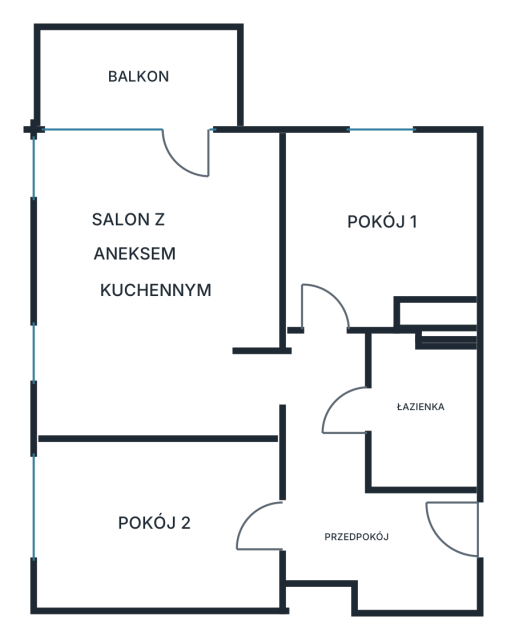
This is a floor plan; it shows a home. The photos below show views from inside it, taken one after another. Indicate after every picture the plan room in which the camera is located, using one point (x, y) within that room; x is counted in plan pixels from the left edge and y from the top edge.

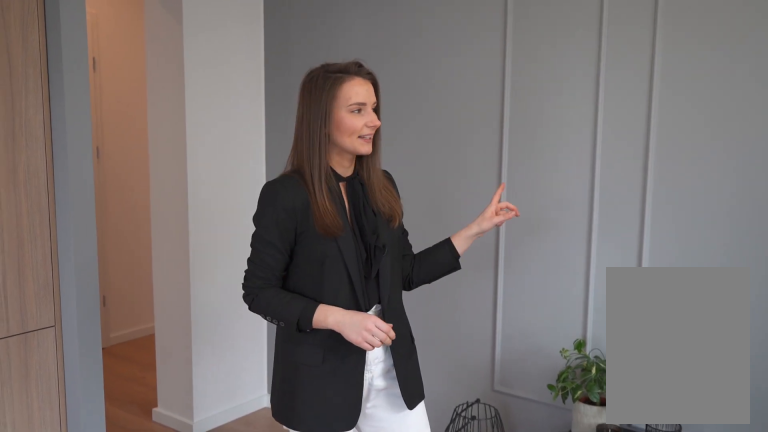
(157, 285)
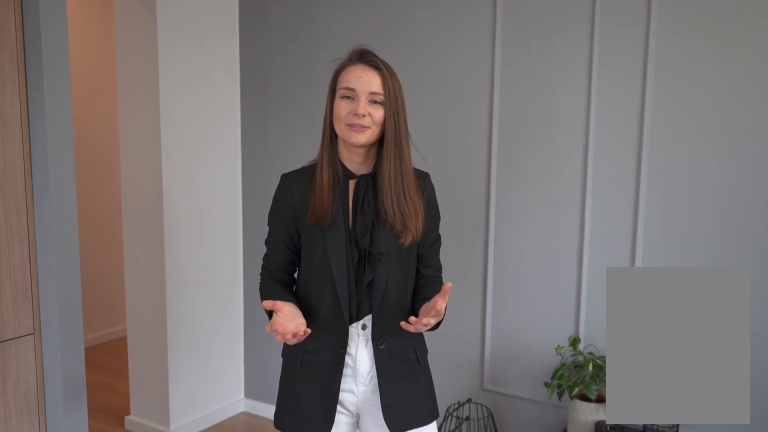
(157, 285)
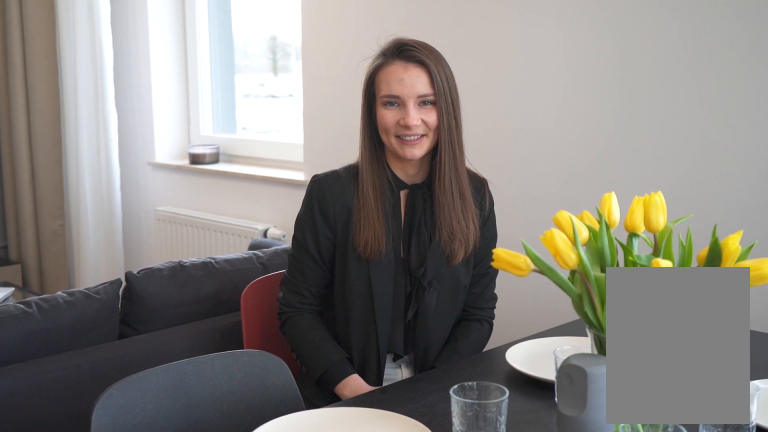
(157, 285)
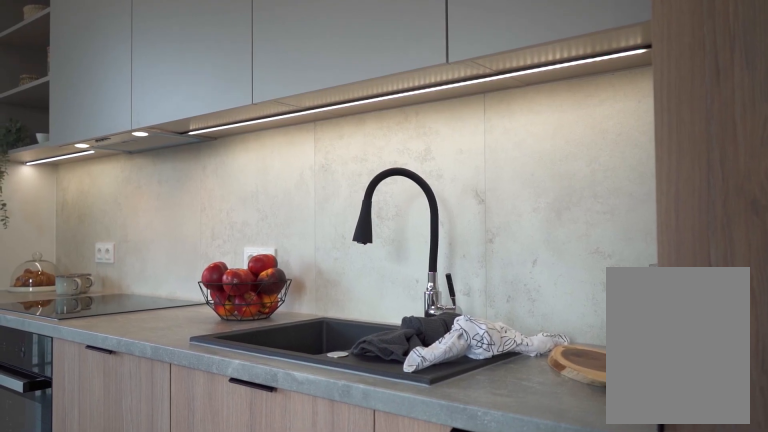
(157, 285)
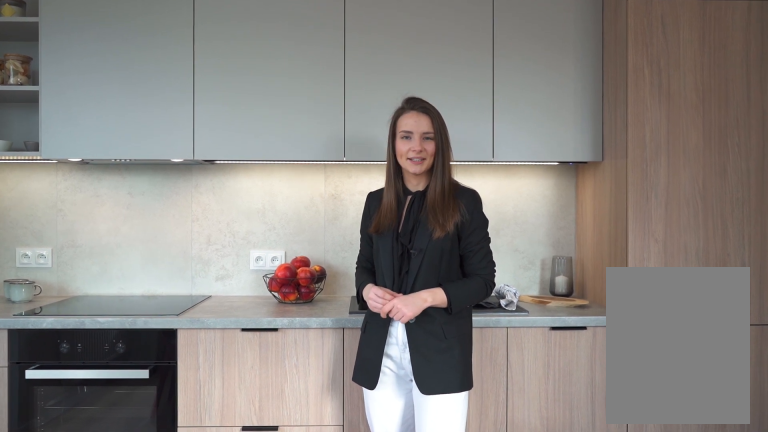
(161, 285)
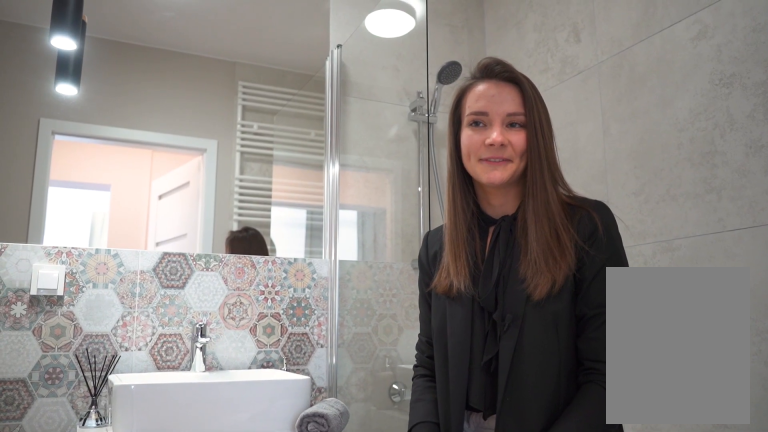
(420, 413)
